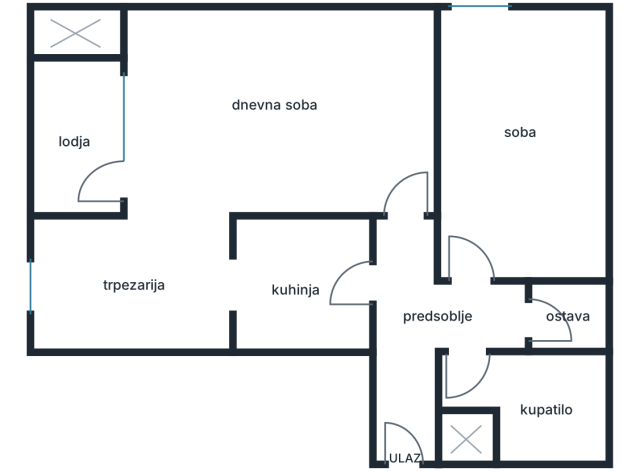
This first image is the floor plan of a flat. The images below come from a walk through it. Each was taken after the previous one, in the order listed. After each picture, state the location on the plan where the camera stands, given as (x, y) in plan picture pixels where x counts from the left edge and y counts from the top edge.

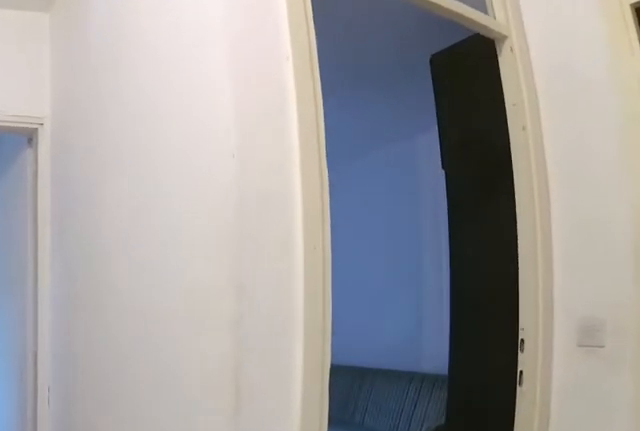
(412, 358)
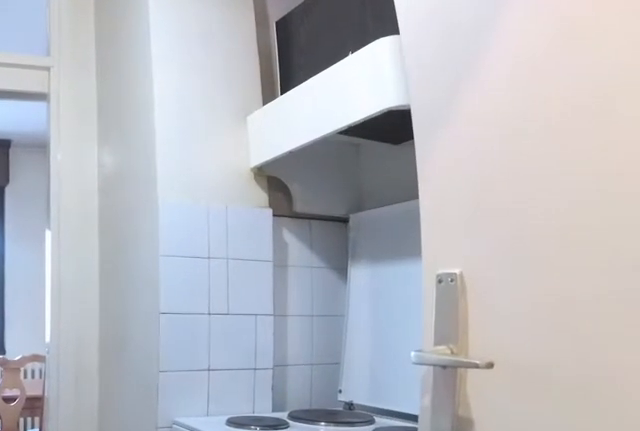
(392, 305)
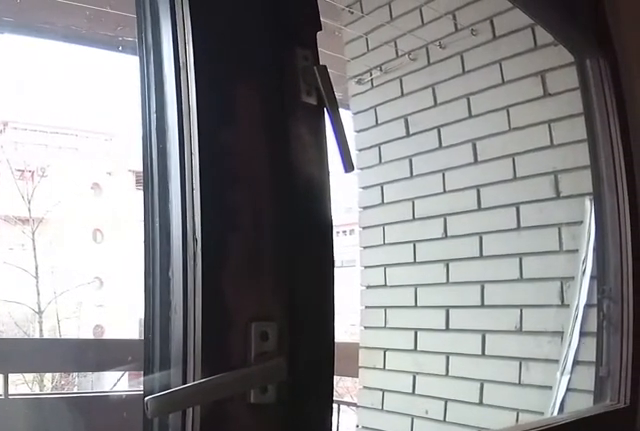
(153, 142)
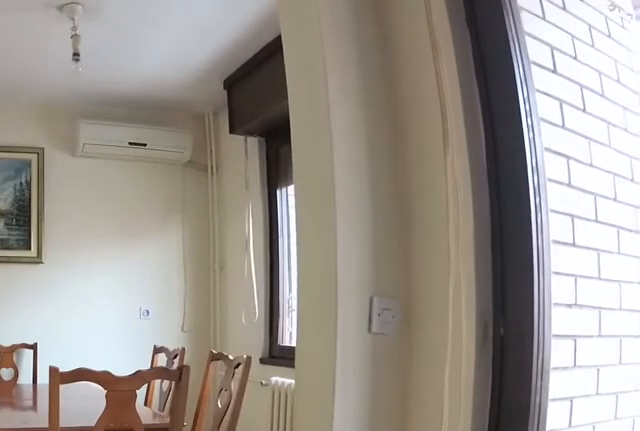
(155, 150)
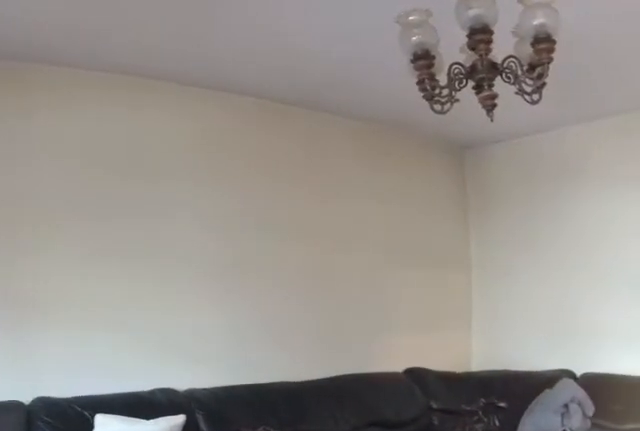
(154, 174)
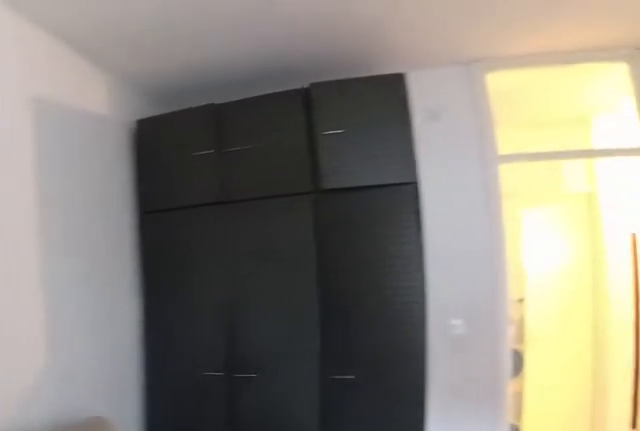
(467, 39)
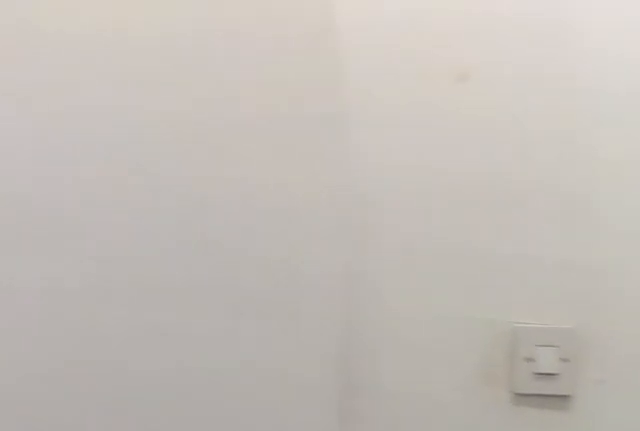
(412, 314)
